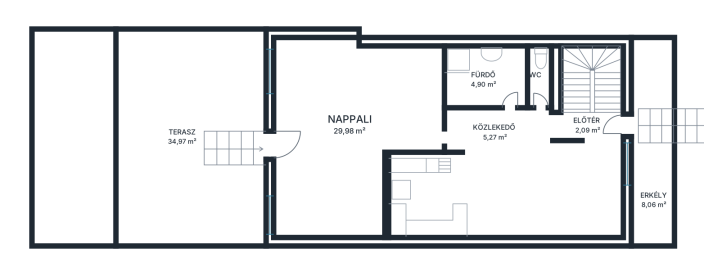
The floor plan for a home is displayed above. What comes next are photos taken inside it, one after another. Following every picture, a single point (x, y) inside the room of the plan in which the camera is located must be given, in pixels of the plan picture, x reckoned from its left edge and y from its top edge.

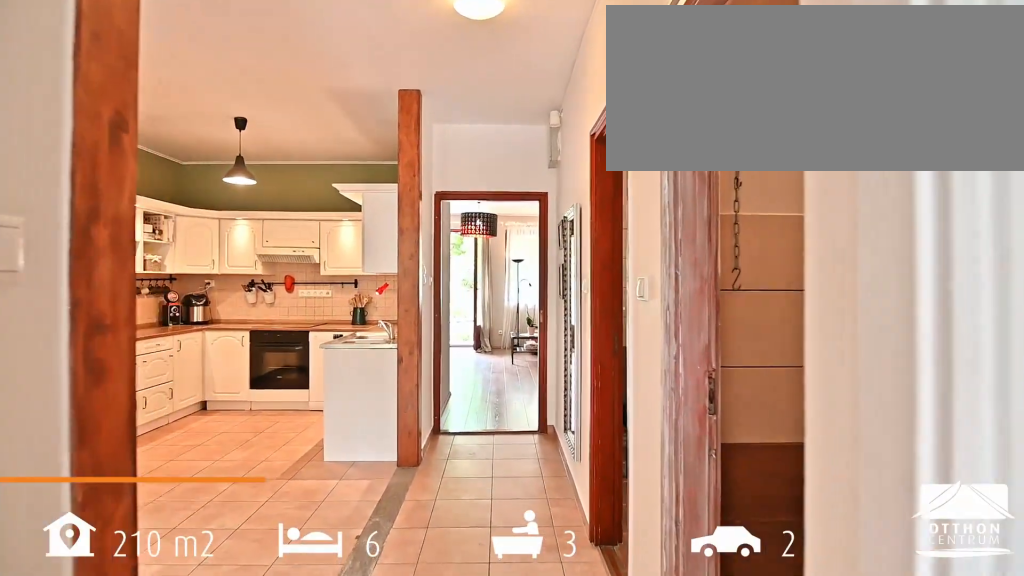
(589, 123)
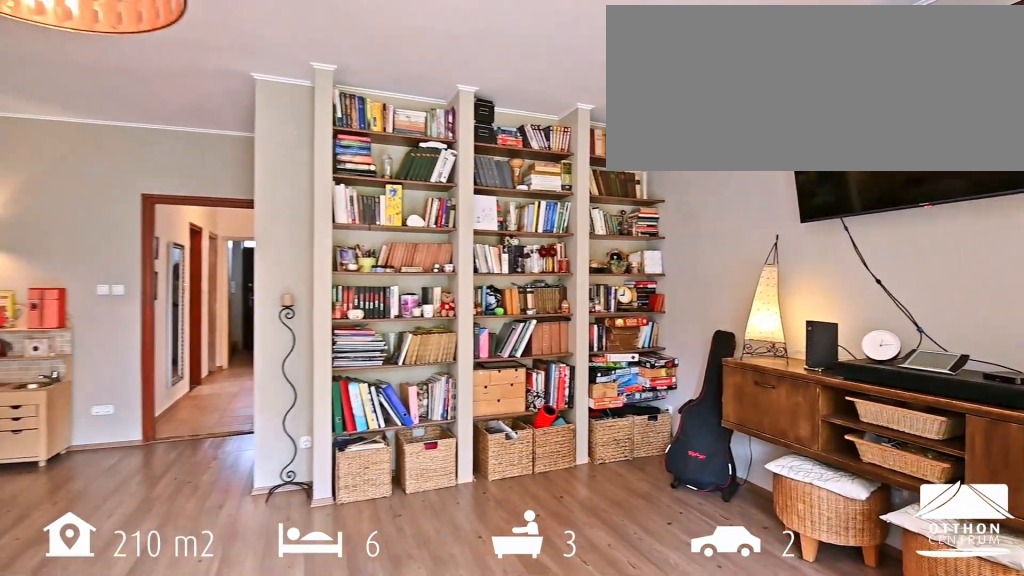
(350, 123)
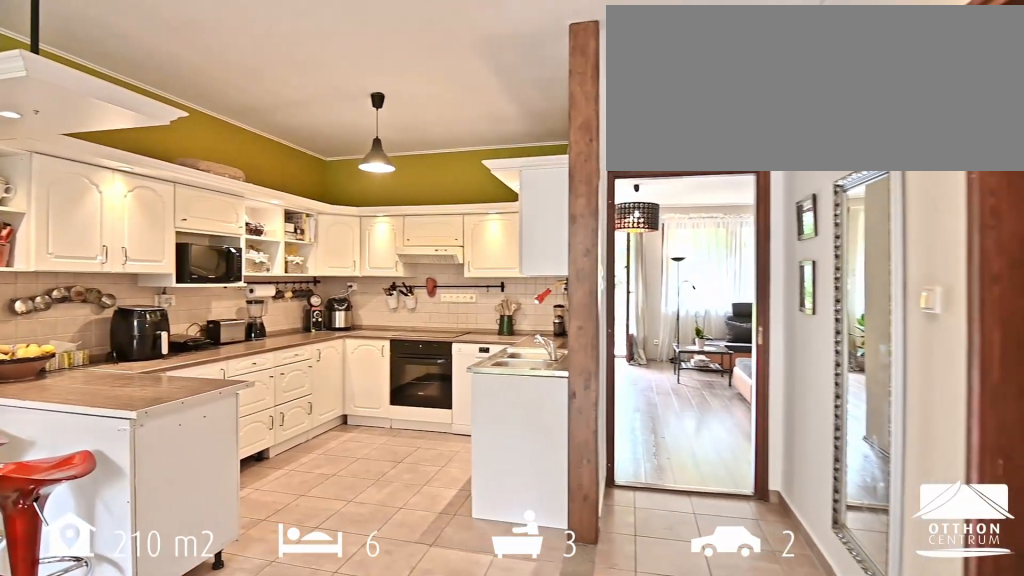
(518, 186)
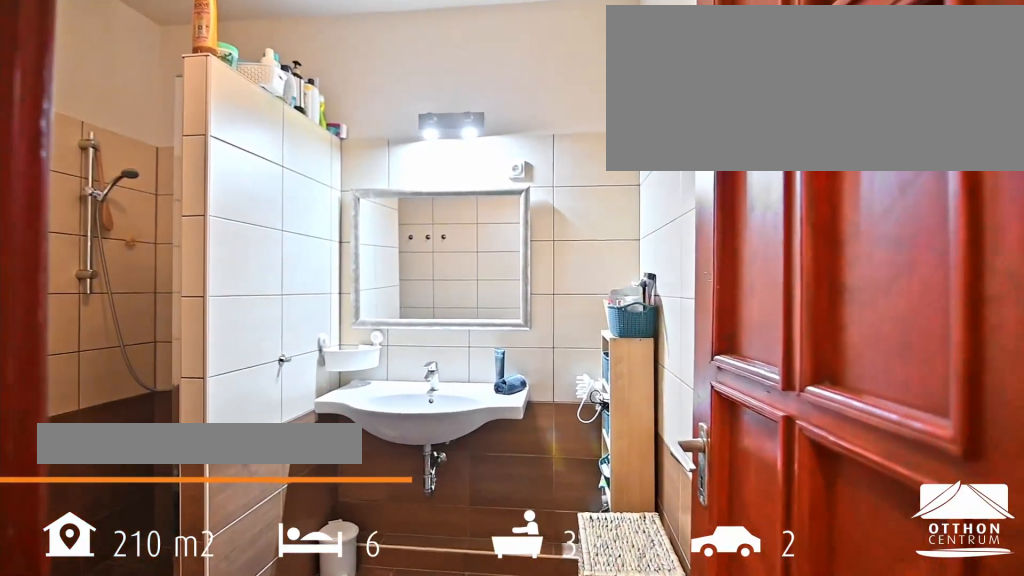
(482, 79)
